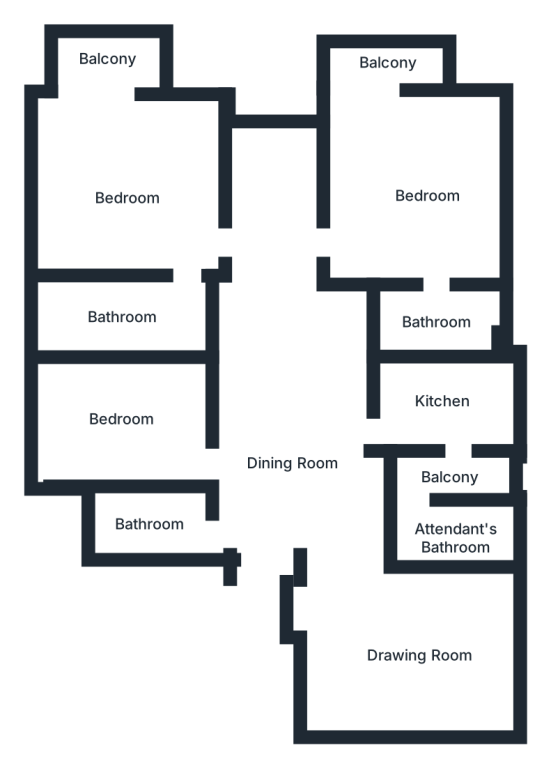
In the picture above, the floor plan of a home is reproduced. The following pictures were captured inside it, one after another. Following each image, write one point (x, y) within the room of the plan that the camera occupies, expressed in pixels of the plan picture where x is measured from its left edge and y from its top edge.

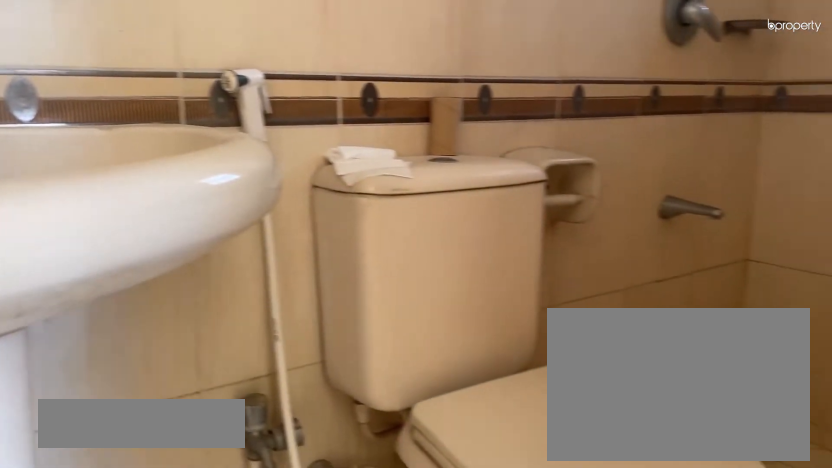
(126, 309)
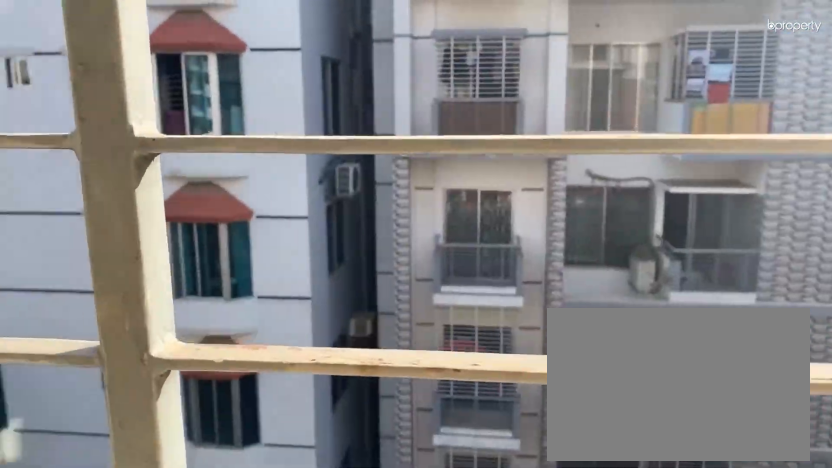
(109, 62)
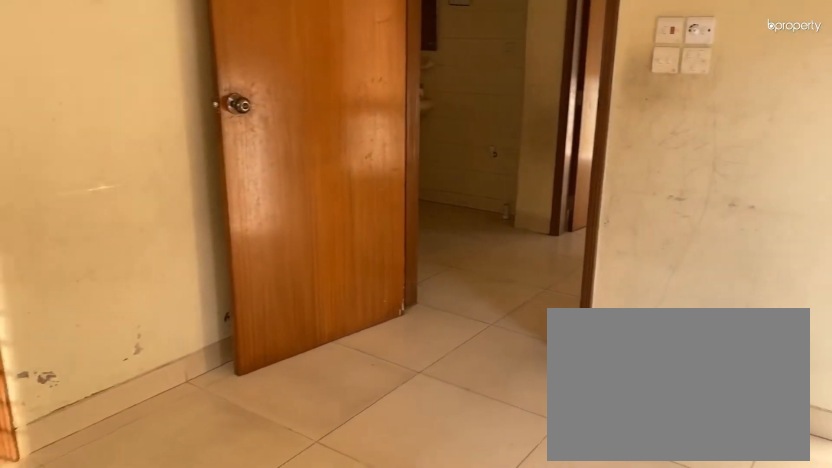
(428, 202)
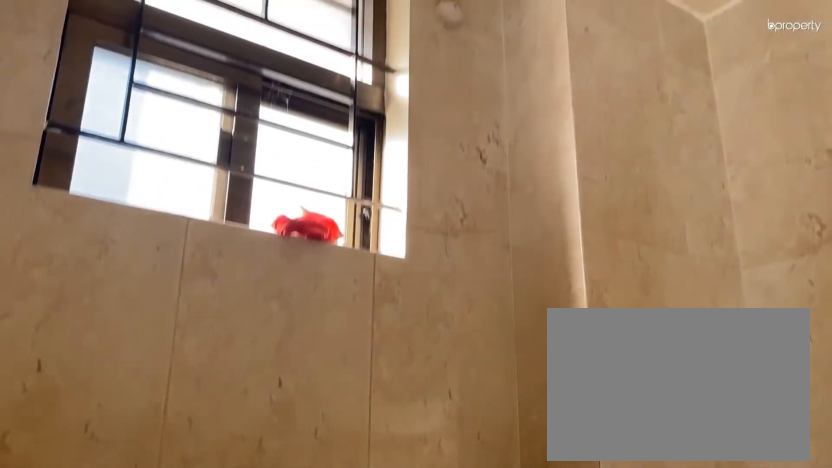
(433, 317)
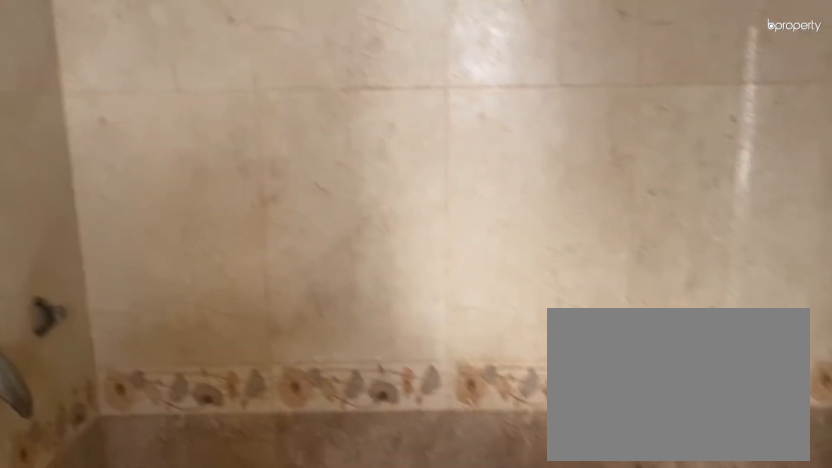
(433, 317)
